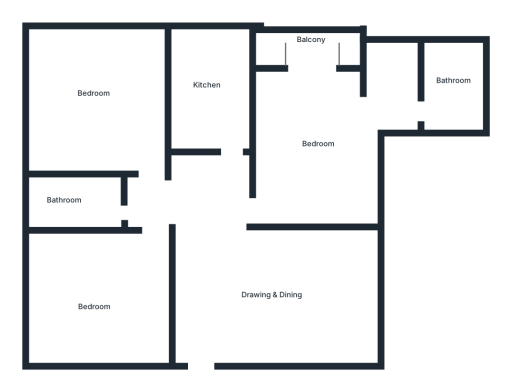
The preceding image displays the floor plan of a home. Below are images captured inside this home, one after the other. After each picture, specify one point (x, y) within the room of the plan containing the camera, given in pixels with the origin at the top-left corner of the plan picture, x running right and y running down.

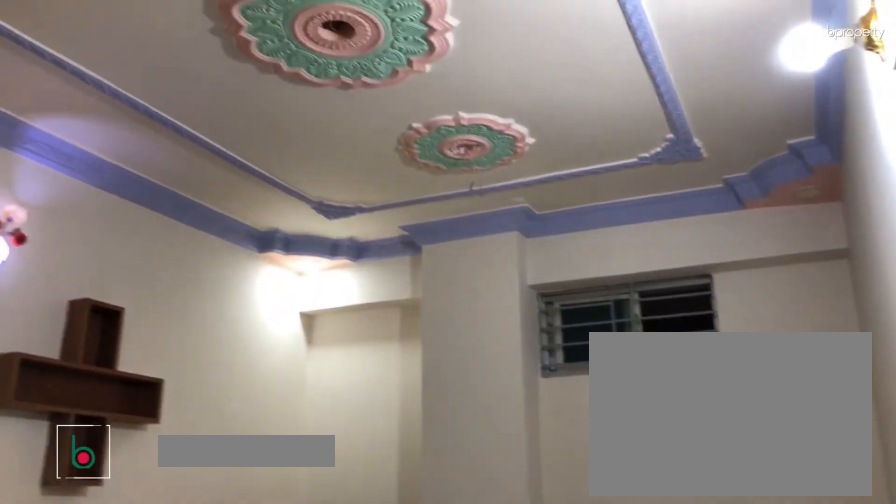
(291, 293)
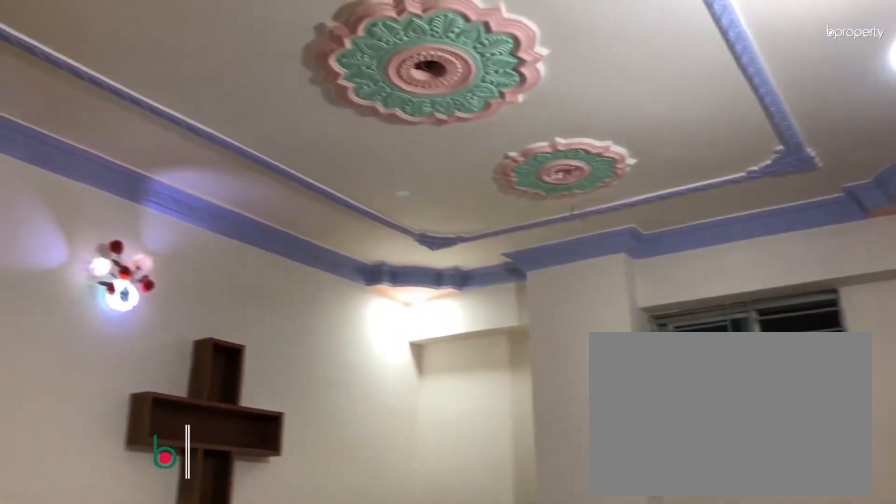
(291, 293)
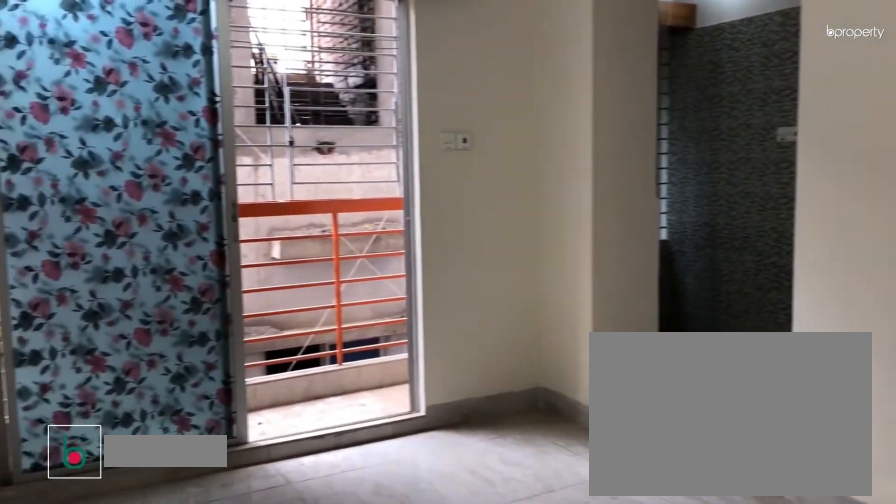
(316, 137)
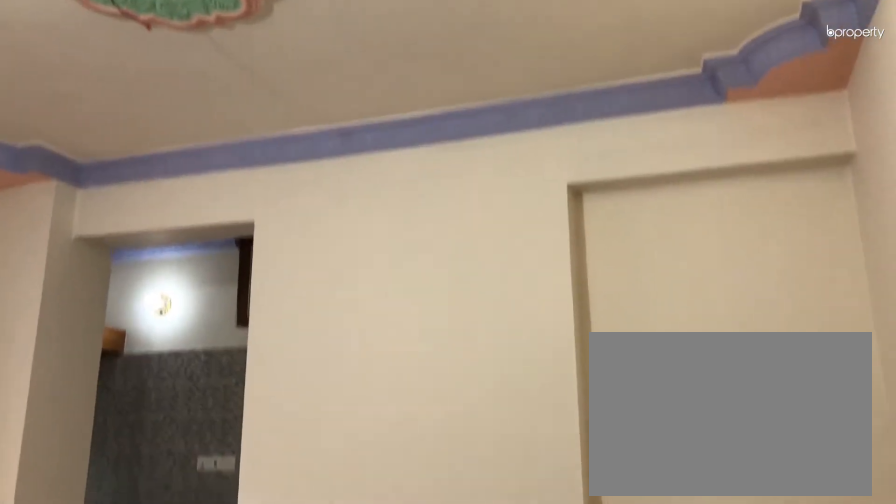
(316, 137)
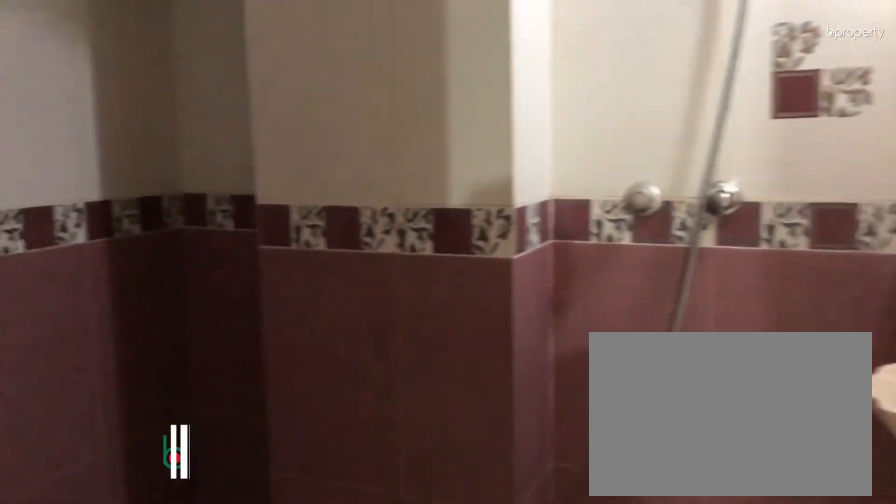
(451, 85)
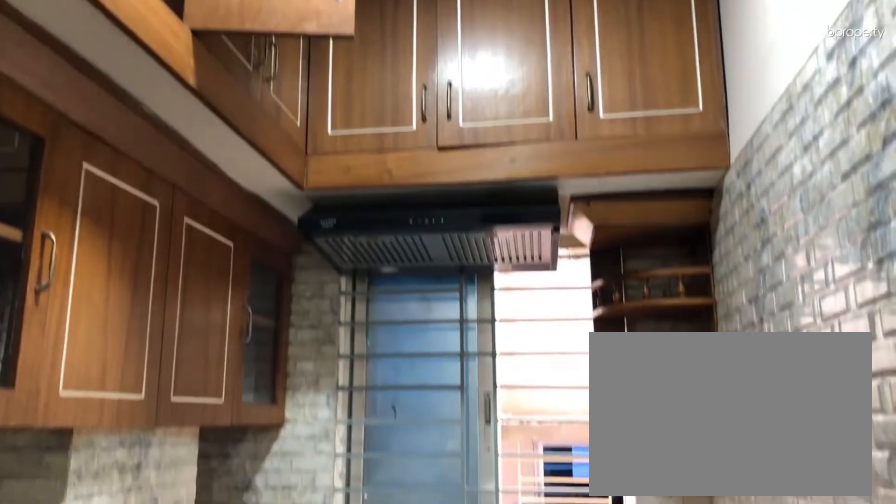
(208, 89)
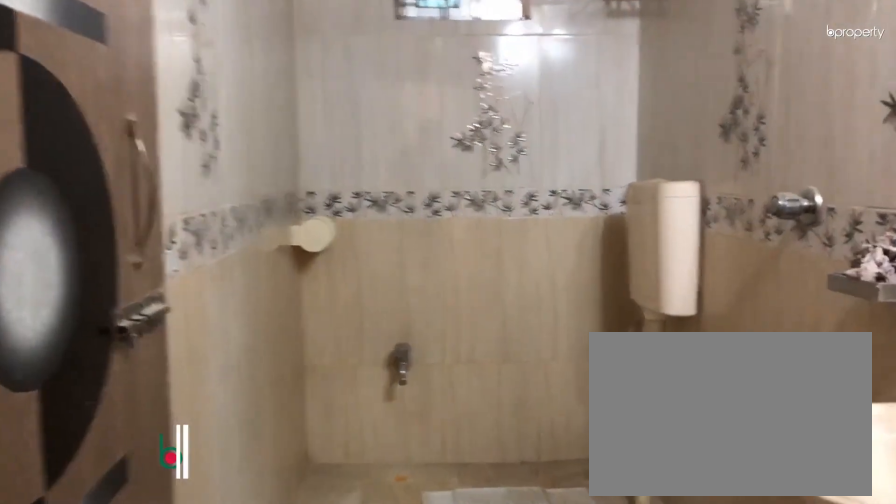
(76, 204)
